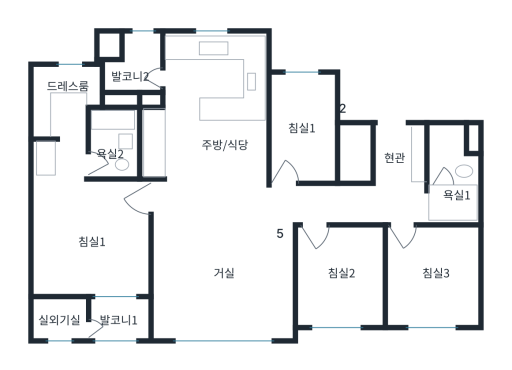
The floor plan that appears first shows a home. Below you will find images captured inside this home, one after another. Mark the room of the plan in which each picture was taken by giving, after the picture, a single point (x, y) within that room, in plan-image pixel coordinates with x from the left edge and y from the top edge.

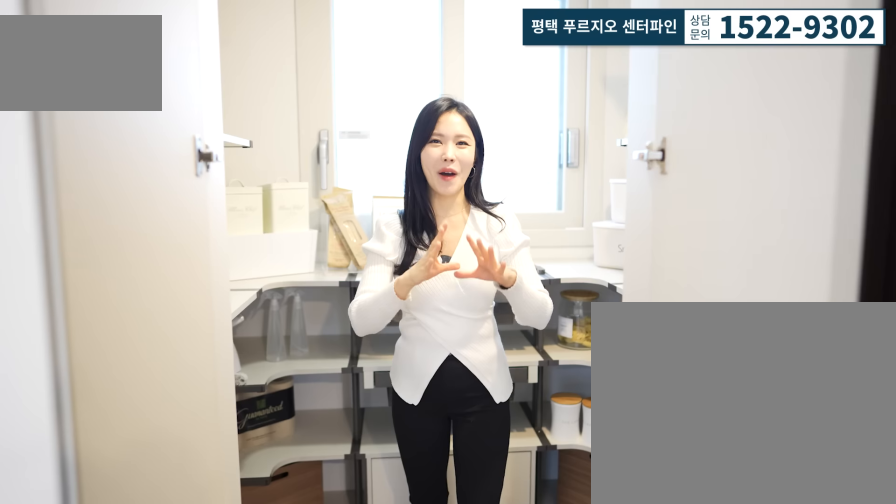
(301, 143)
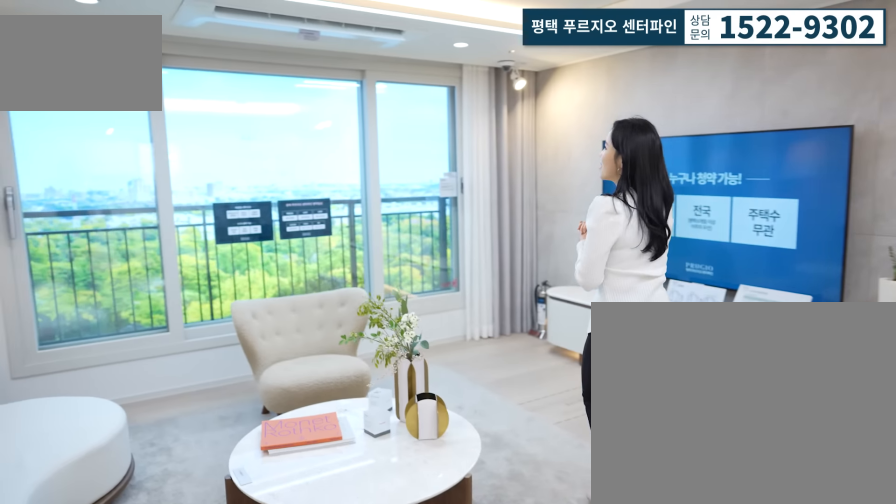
(219, 286)
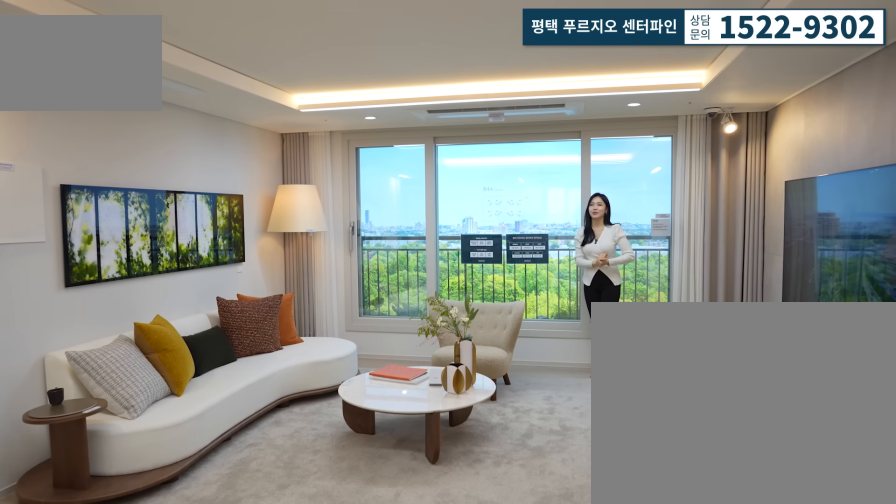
(219, 285)
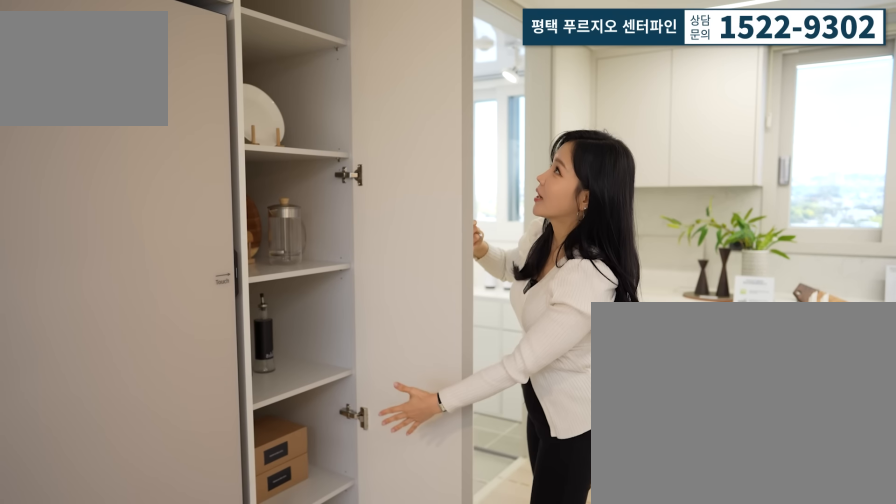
(219, 124)
